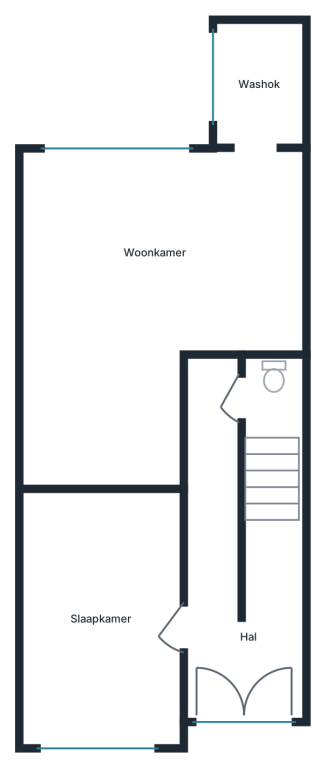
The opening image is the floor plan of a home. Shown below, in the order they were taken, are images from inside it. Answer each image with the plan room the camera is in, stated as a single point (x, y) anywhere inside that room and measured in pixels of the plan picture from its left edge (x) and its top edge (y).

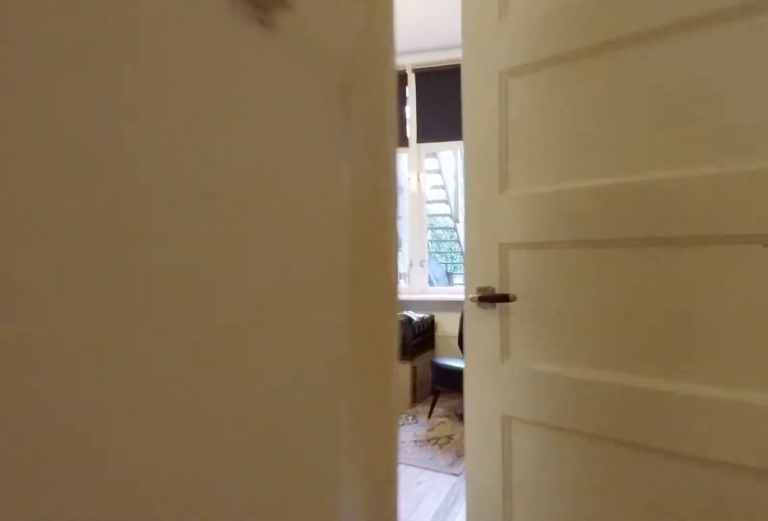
(234, 567)
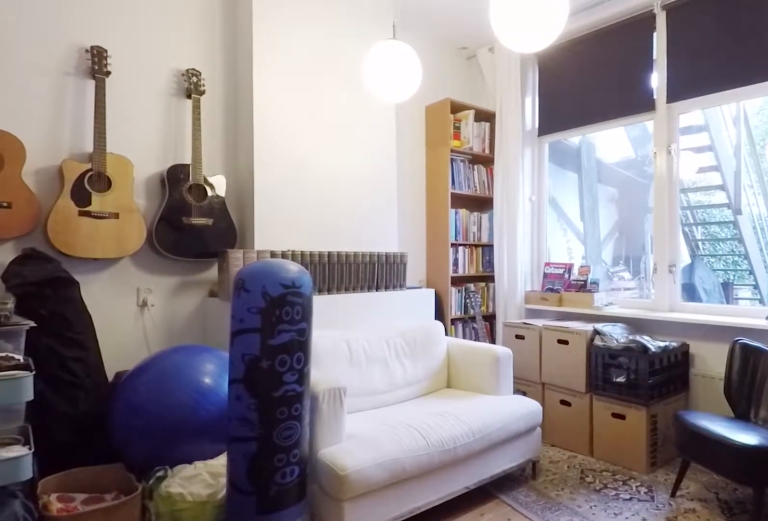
(95, 265)
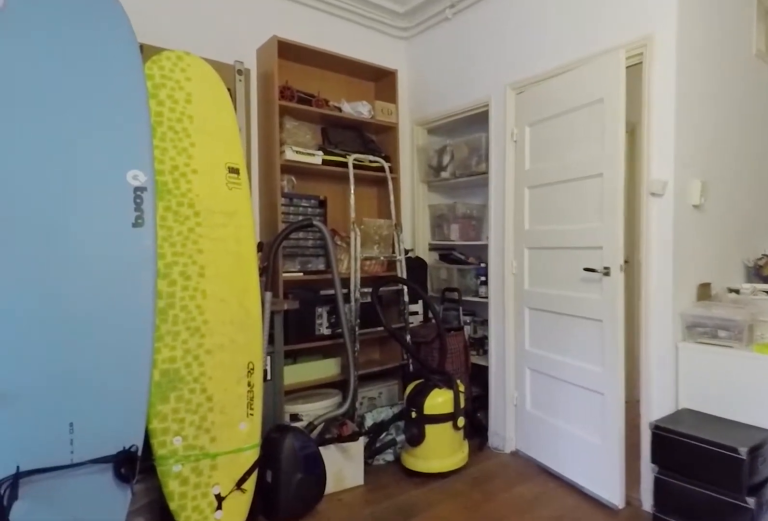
(95, 265)
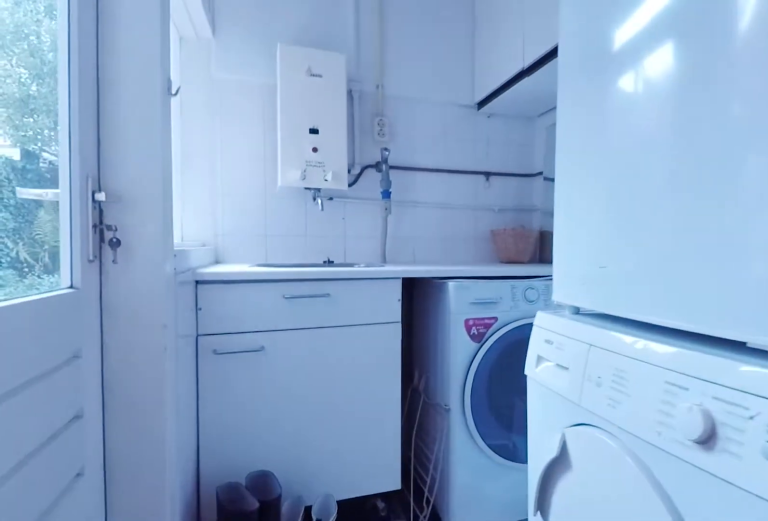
(258, 87)
